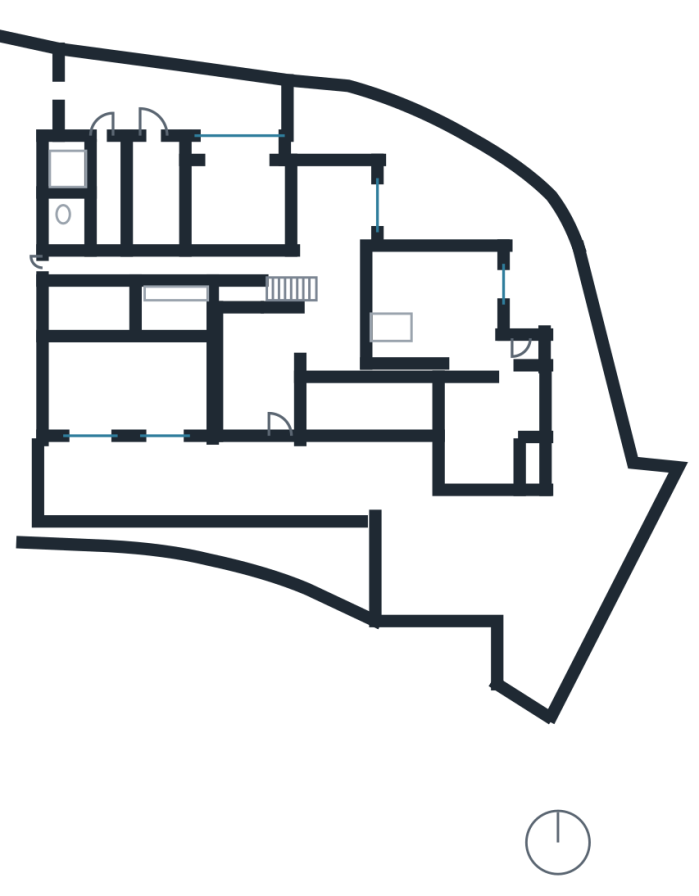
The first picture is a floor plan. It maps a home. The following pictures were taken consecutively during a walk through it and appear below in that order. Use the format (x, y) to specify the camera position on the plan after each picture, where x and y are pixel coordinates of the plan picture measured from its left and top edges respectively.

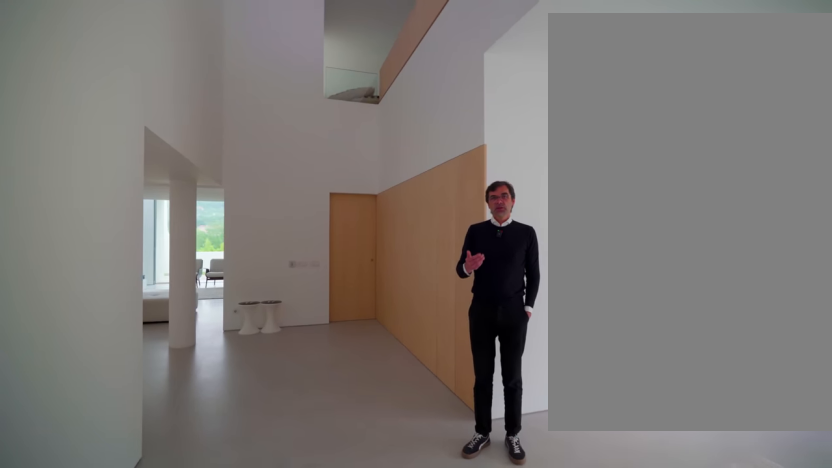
(236, 354)
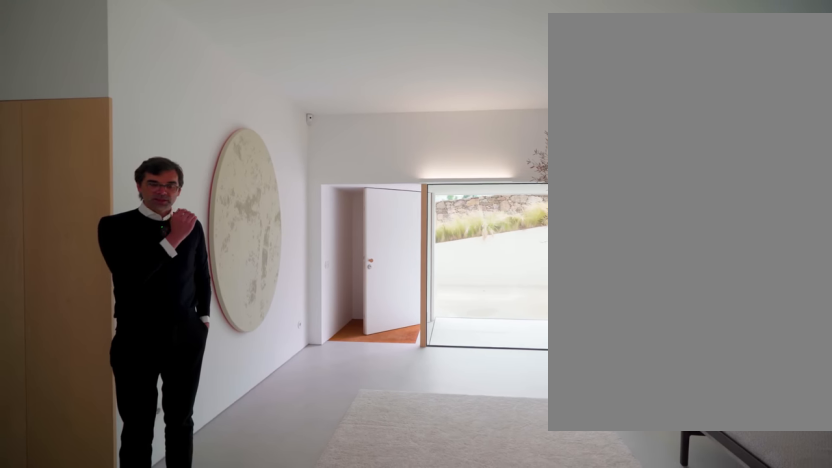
(243, 330)
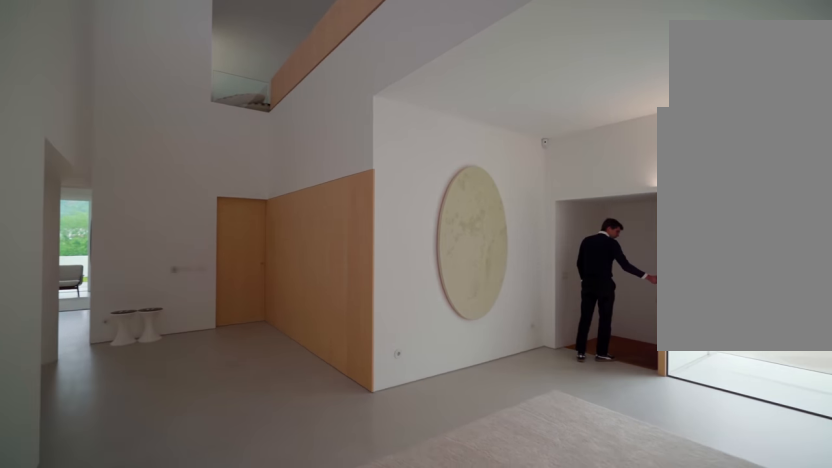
(244, 328)
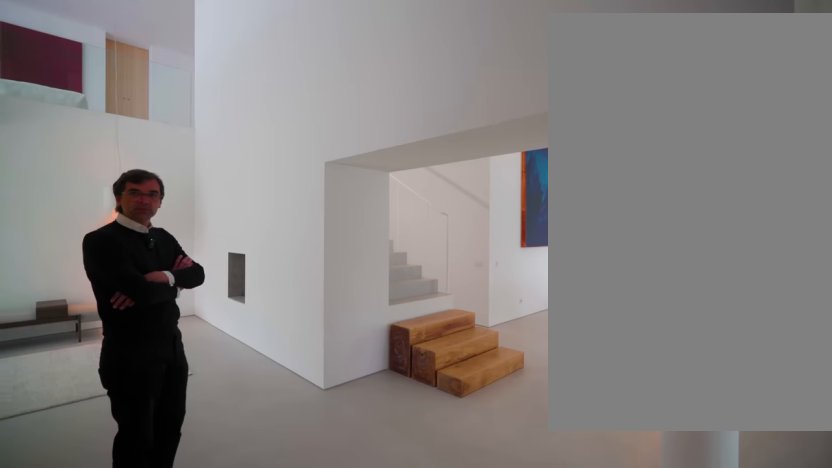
(348, 332)
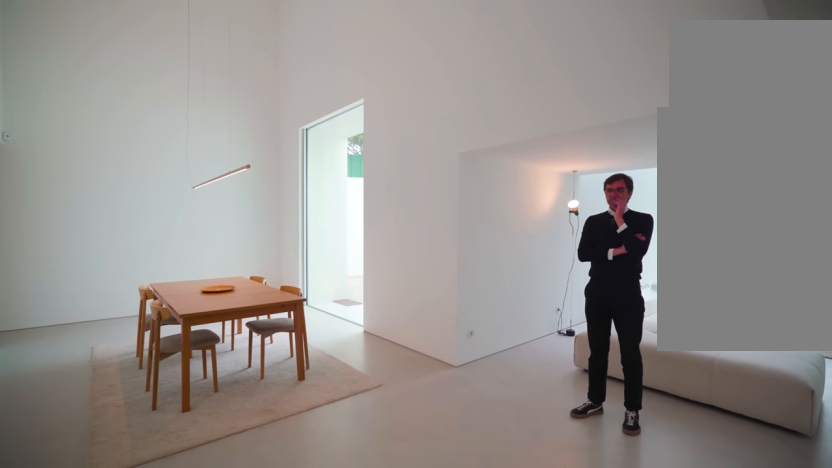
(334, 294)
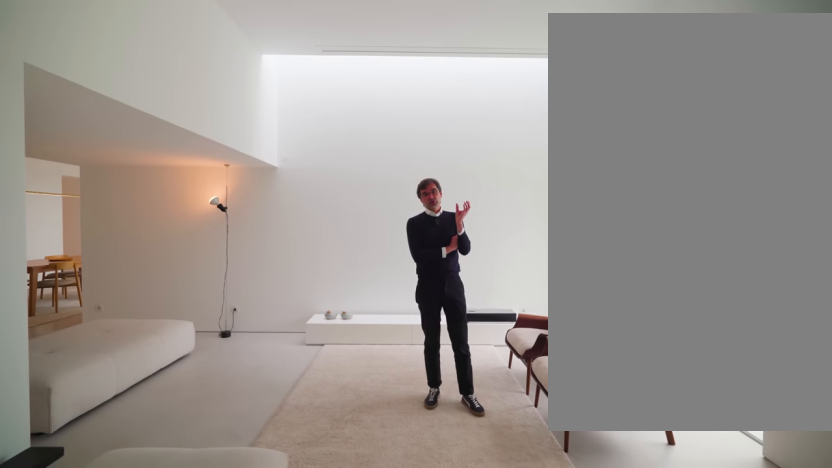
(461, 318)
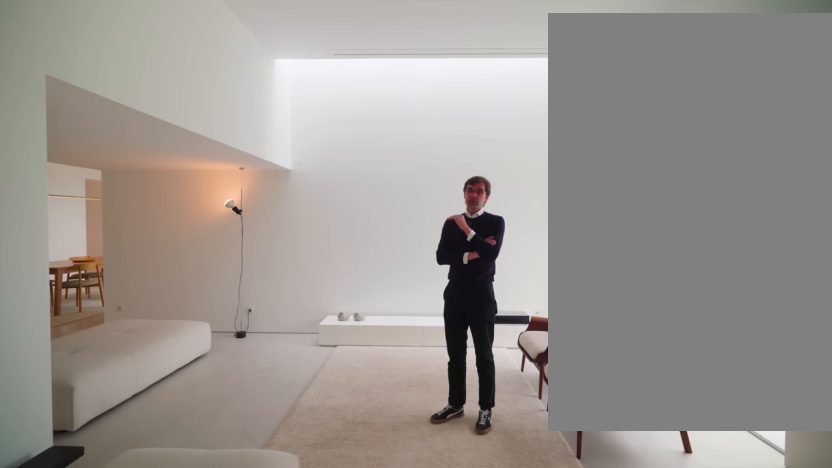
(462, 317)
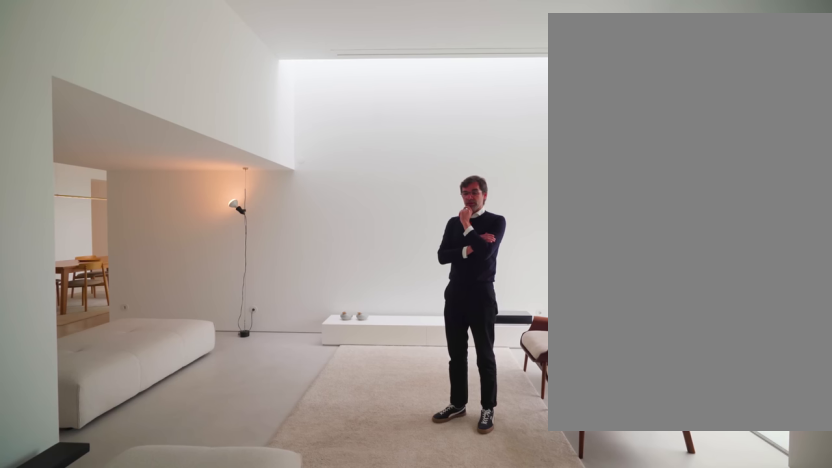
(462, 317)
